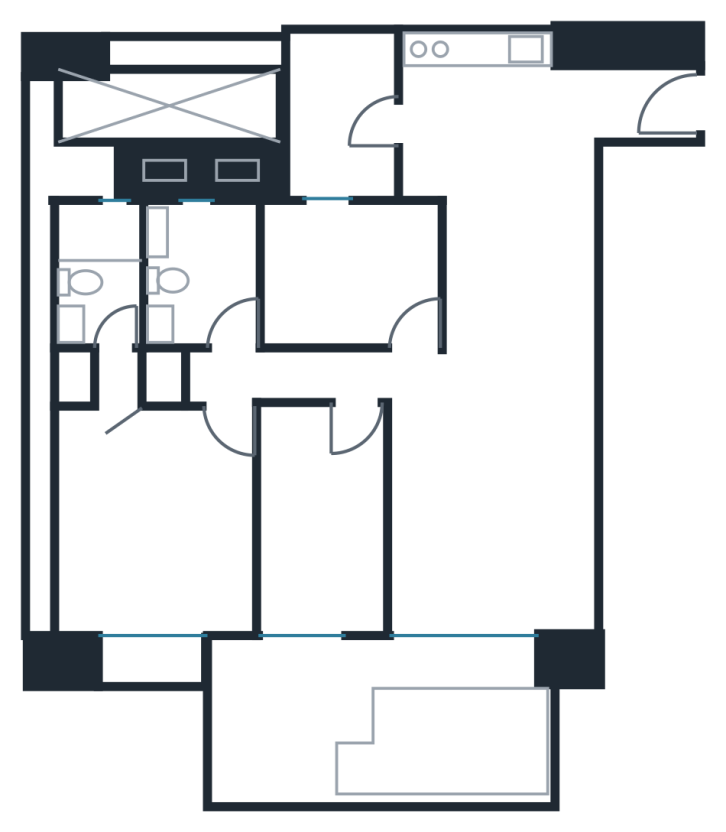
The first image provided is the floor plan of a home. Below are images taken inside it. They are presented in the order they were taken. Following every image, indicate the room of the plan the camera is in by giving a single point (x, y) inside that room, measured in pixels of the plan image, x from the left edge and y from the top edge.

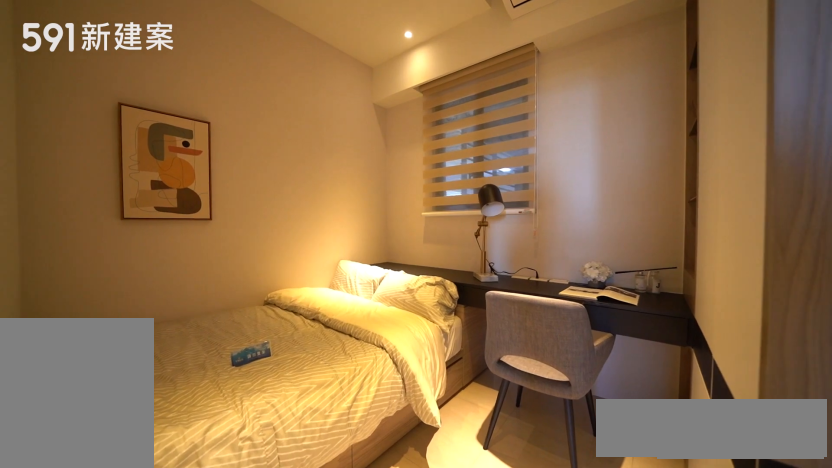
(352, 274)
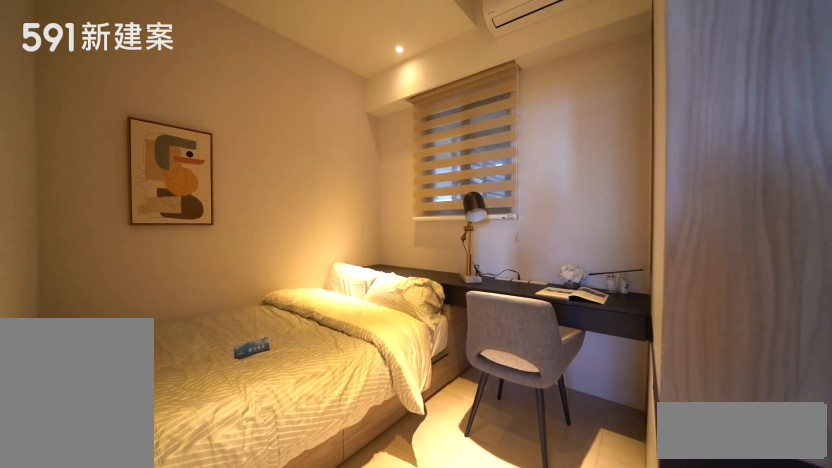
(352, 274)
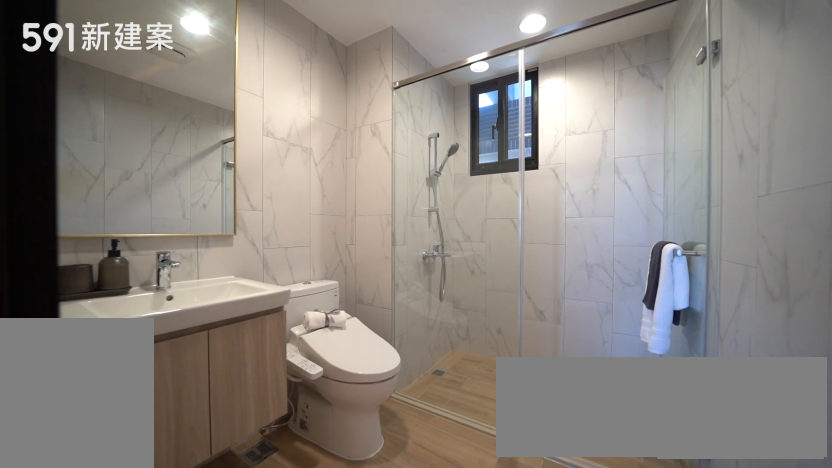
(198, 275)
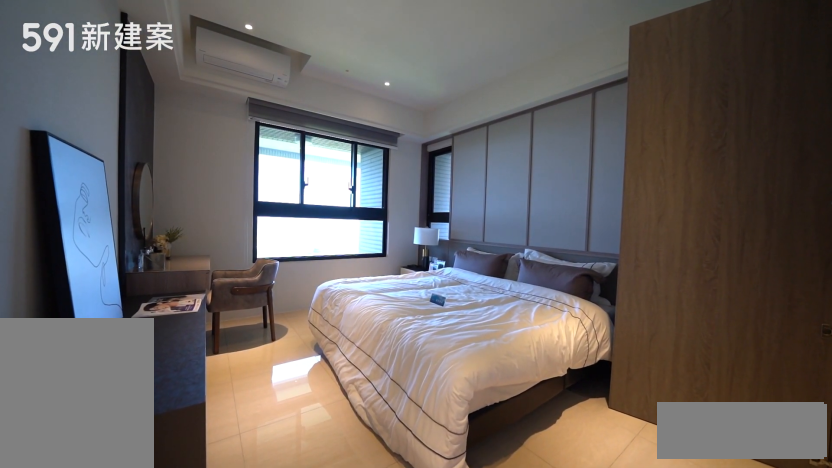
(154, 521)
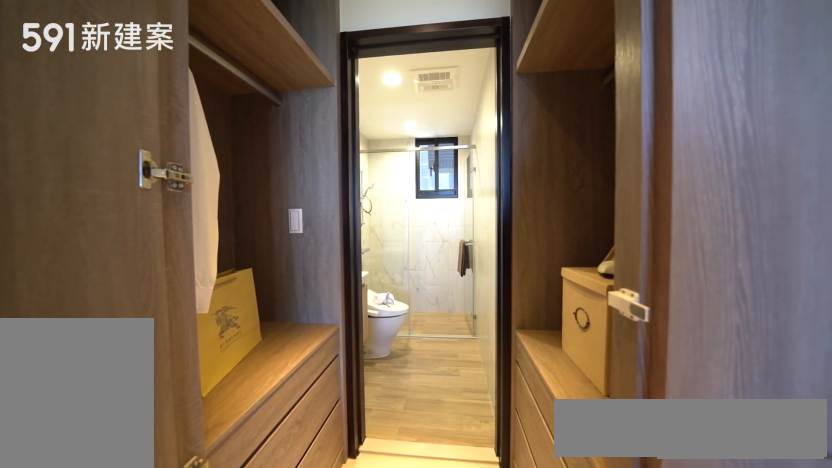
(116, 374)
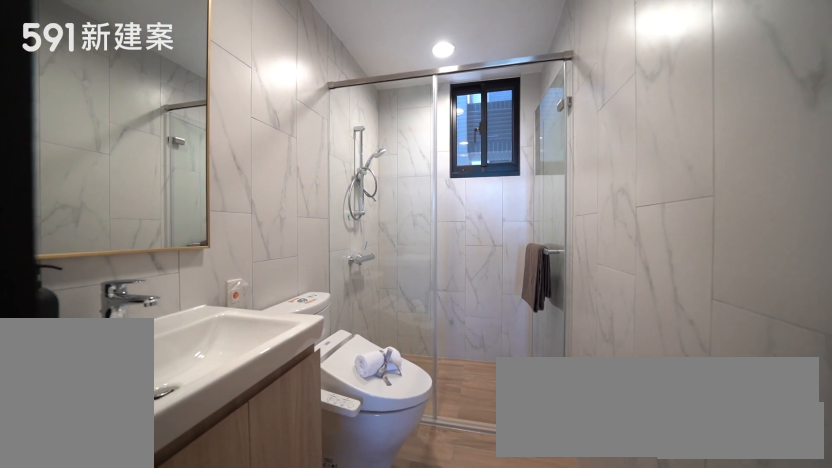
(97, 270)
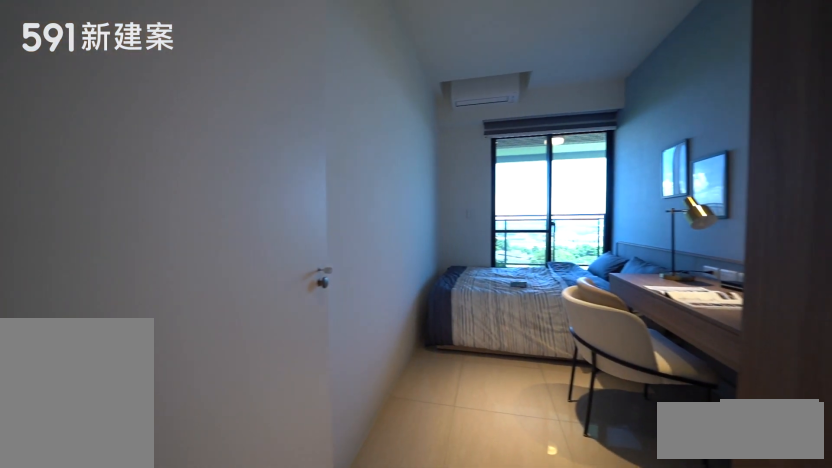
(322, 517)
